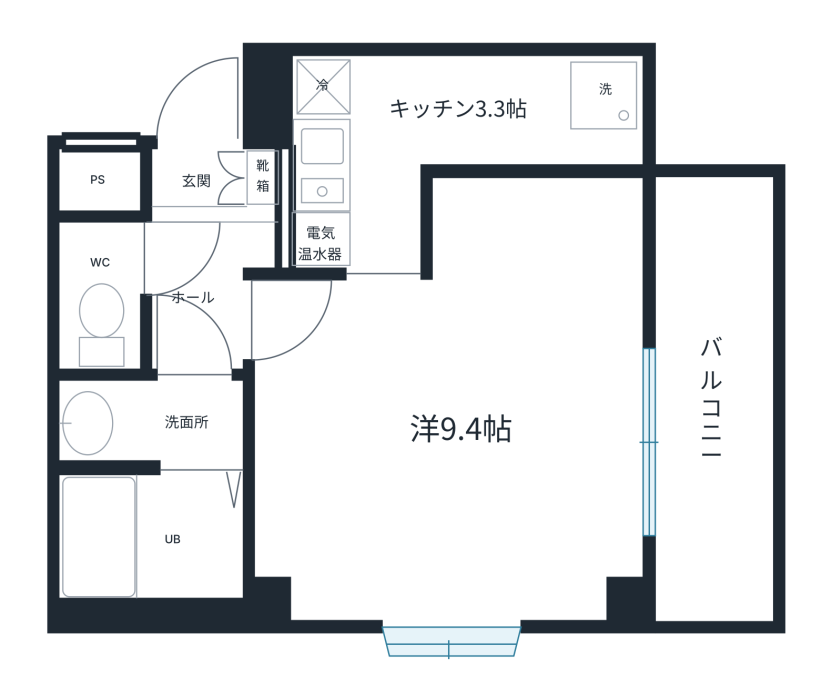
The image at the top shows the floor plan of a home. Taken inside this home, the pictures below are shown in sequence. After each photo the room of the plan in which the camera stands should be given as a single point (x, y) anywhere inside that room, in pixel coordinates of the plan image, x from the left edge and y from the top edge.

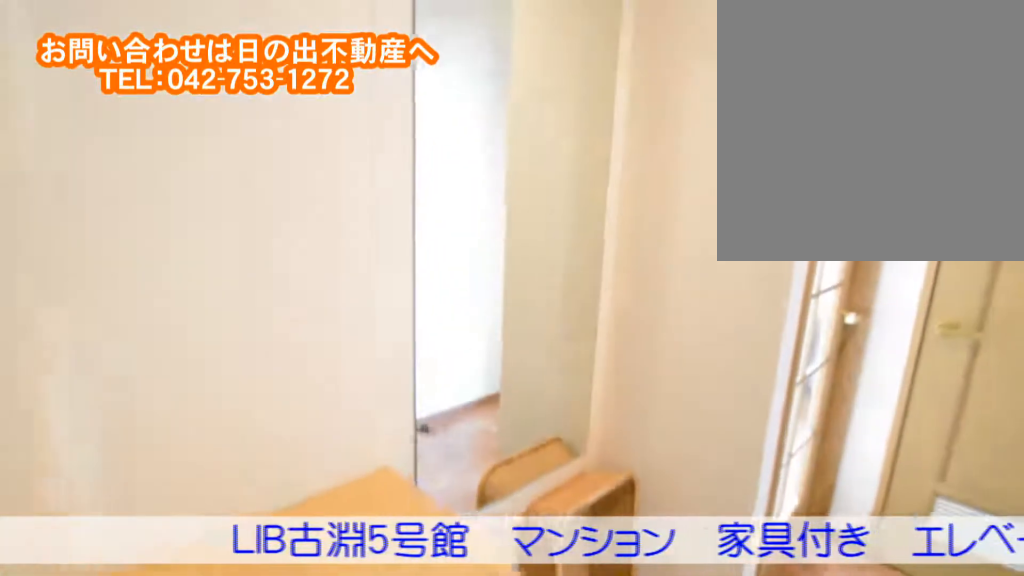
(207, 222)
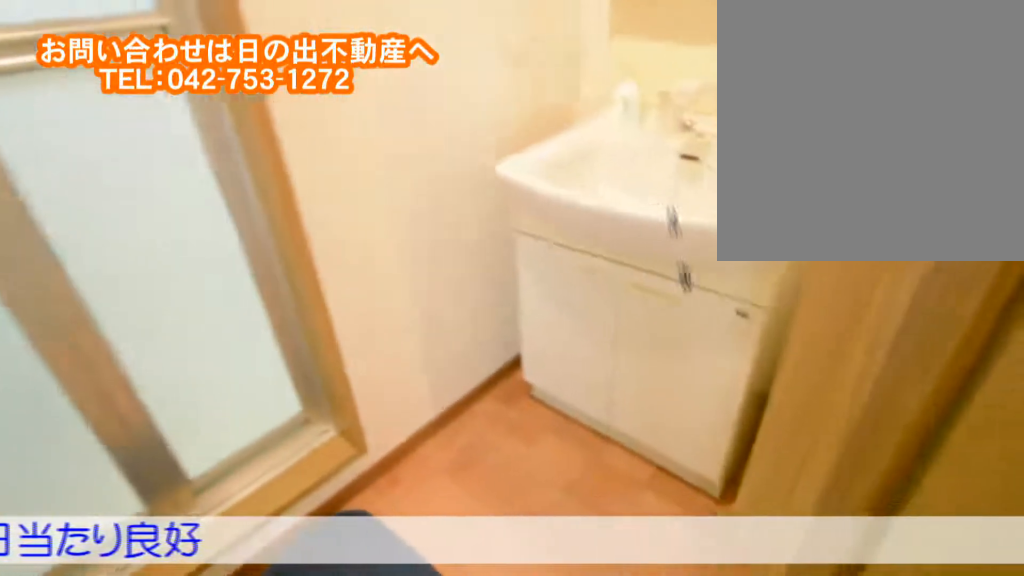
(146, 425)
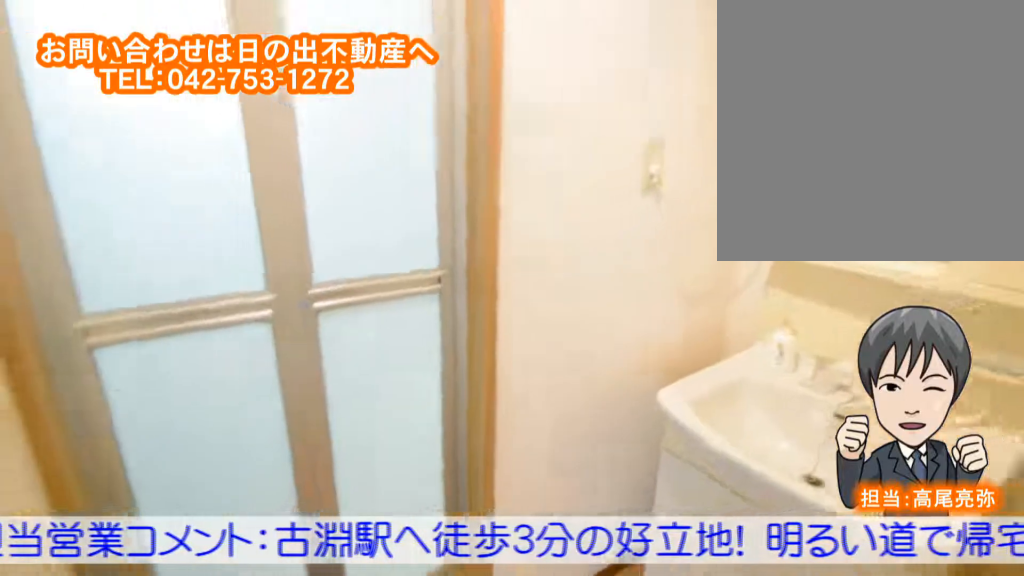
(143, 424)
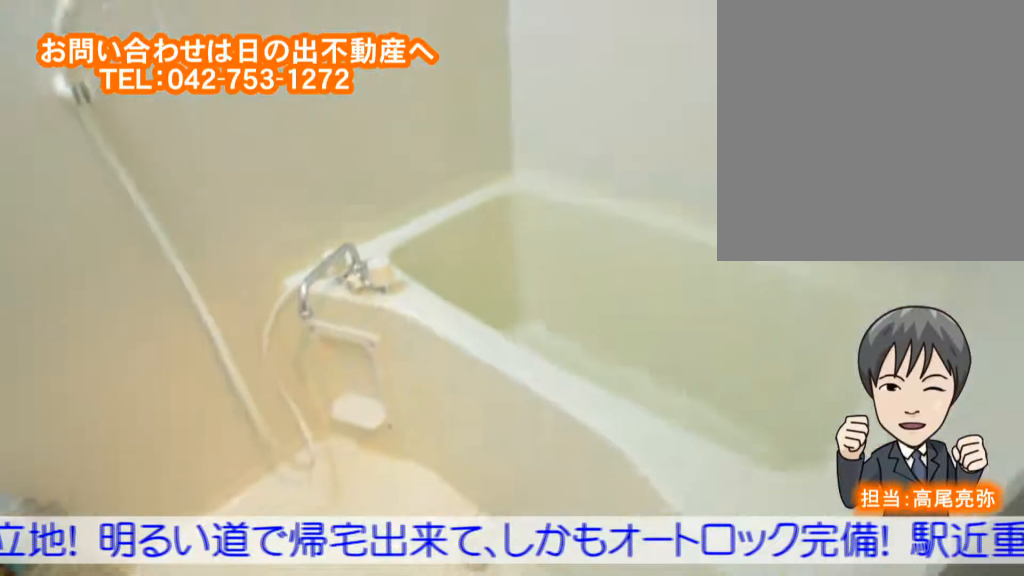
(136, 529)
